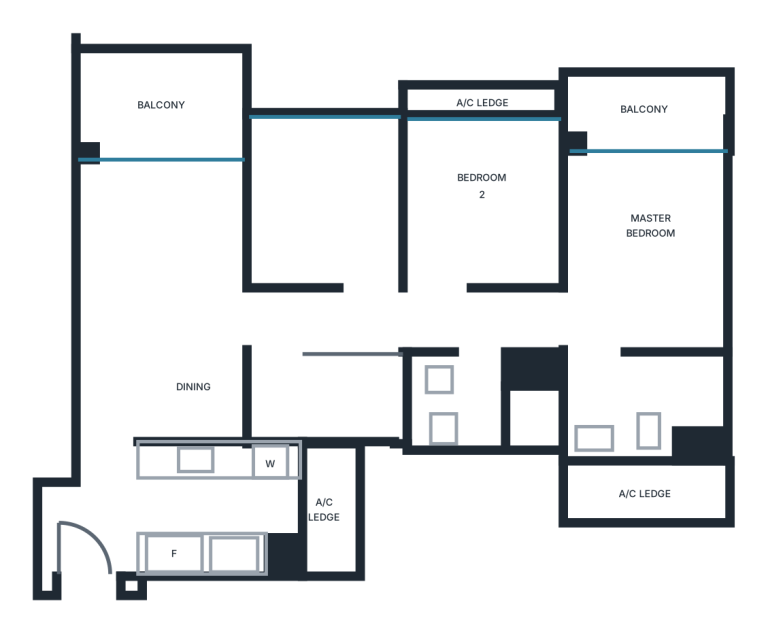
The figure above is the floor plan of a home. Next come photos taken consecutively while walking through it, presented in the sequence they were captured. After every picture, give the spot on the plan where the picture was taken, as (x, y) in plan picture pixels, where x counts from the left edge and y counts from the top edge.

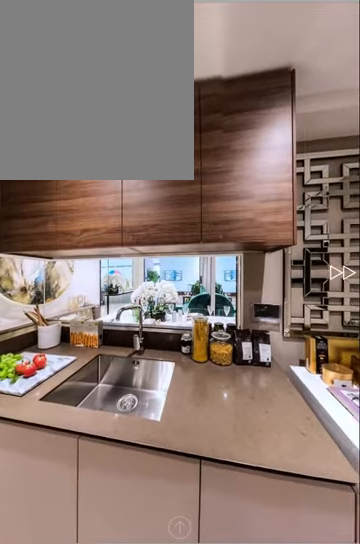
(190, 492)
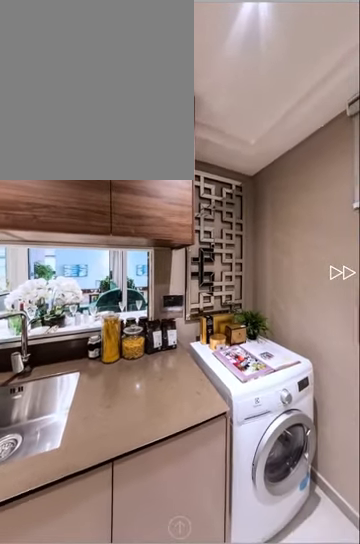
(202, 486)
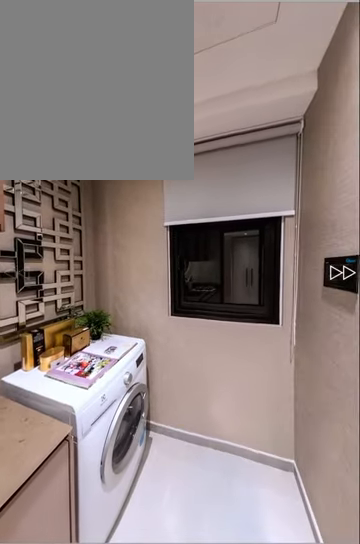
(225, 491)
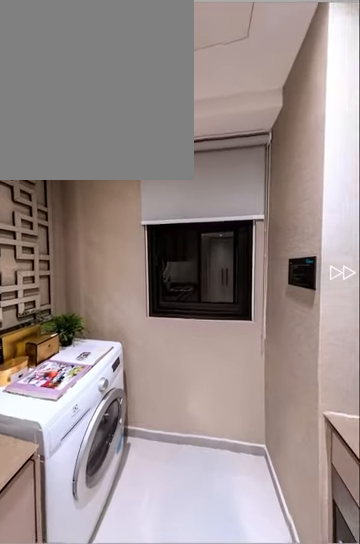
(226, 493)
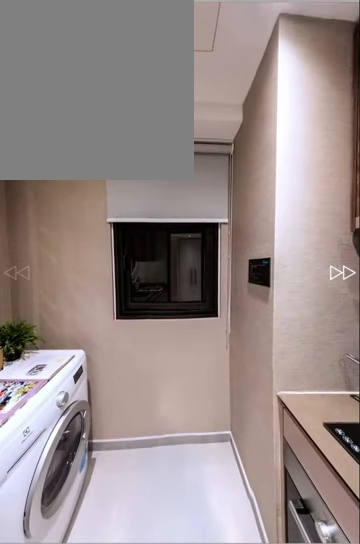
(231, 496)
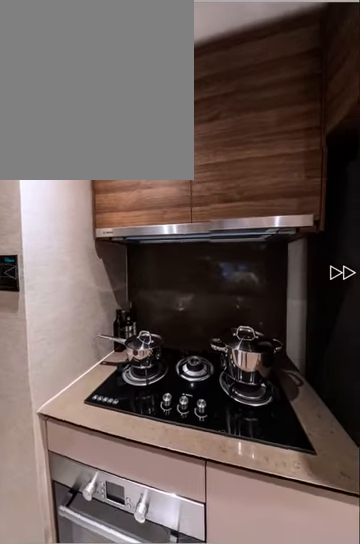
(227, 525)
